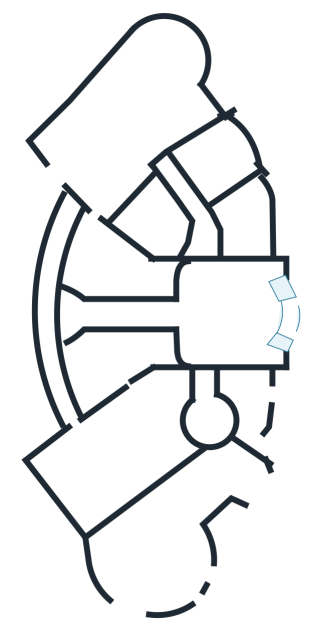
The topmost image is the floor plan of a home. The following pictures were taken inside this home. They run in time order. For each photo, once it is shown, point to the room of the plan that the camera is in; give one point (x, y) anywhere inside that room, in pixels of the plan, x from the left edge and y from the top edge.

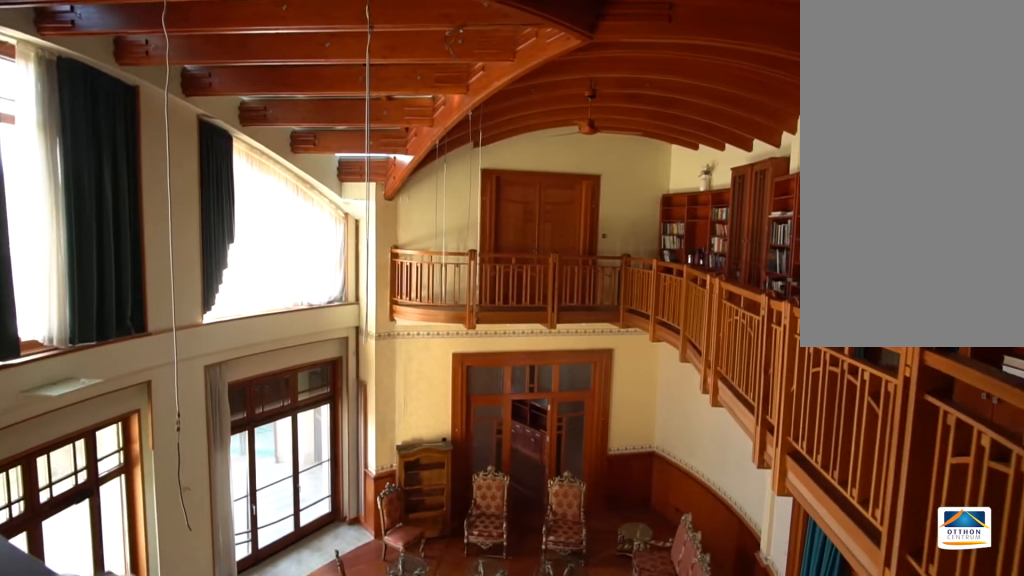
(146, 317)
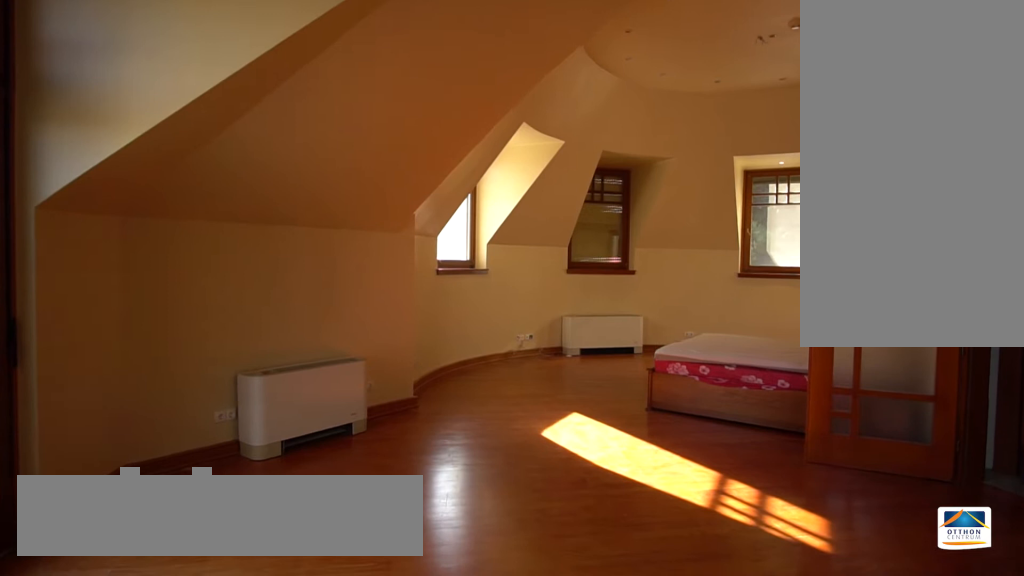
(162, 66)
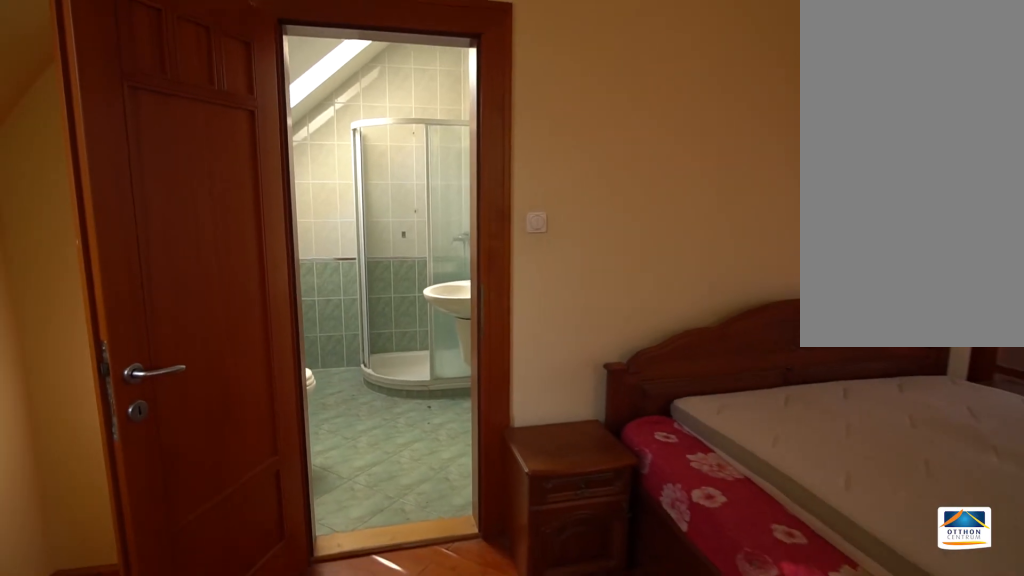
(162, 66)
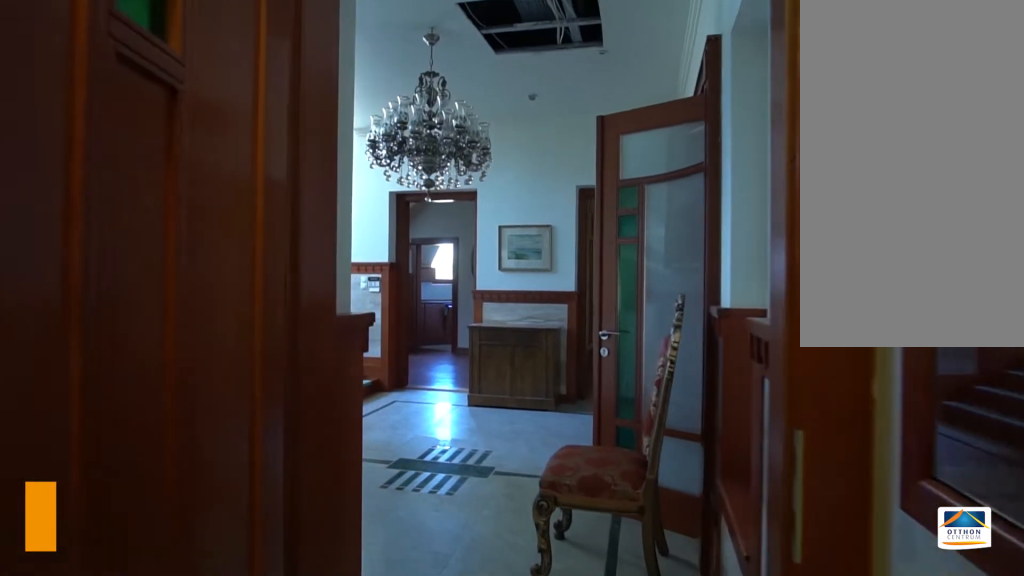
(203, 240)
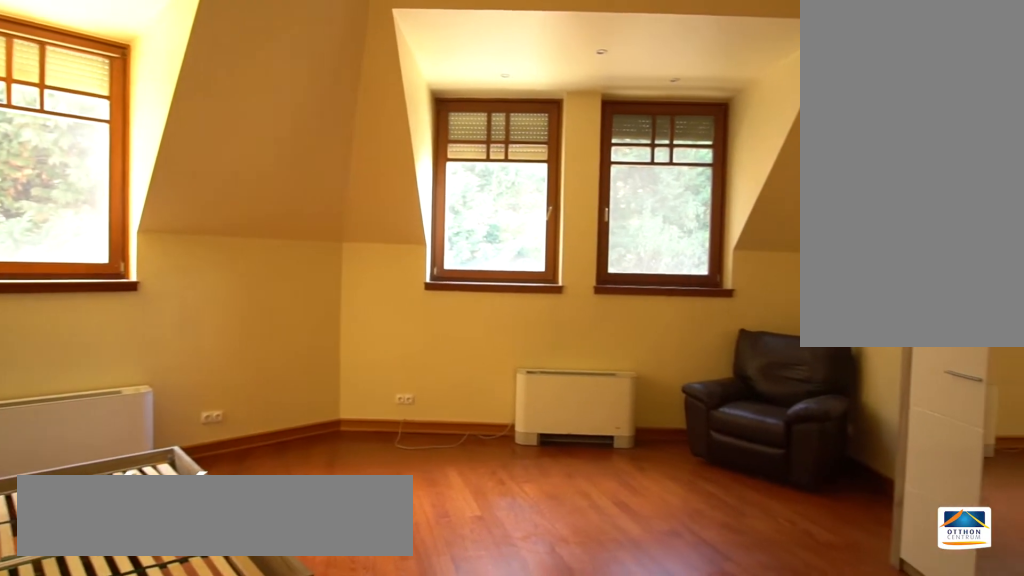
(216, 156)
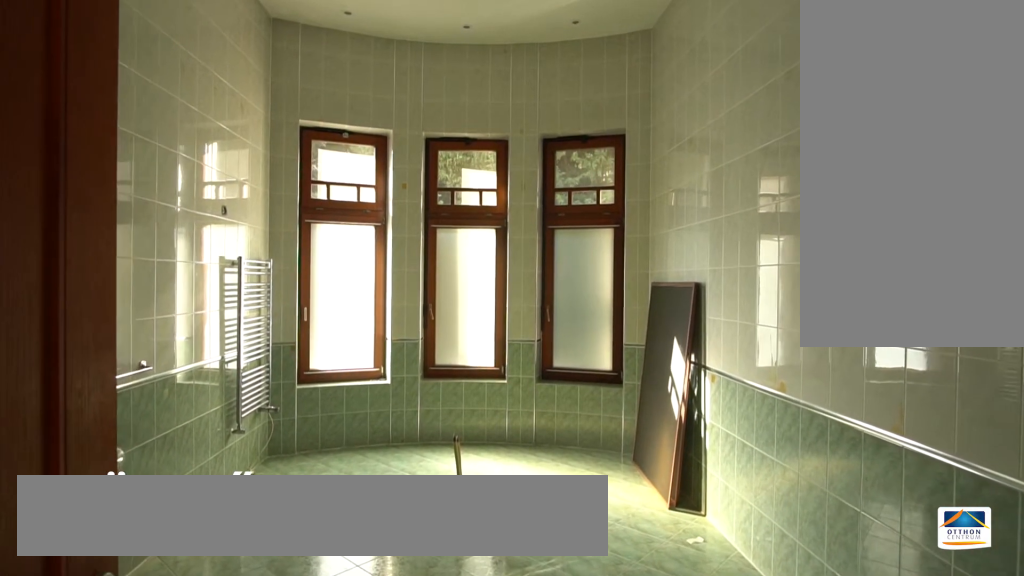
(248, 224)
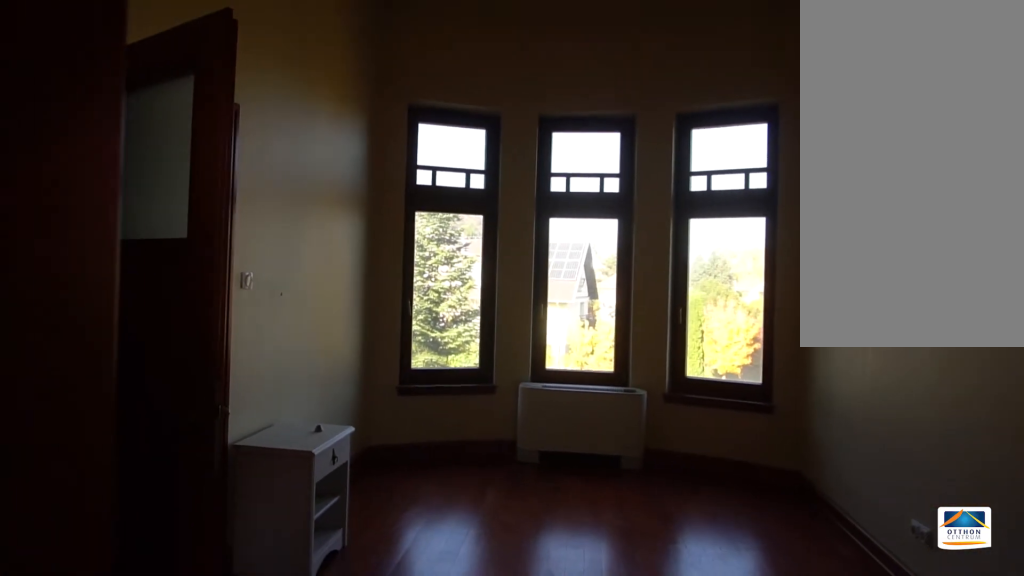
(250, 429)
